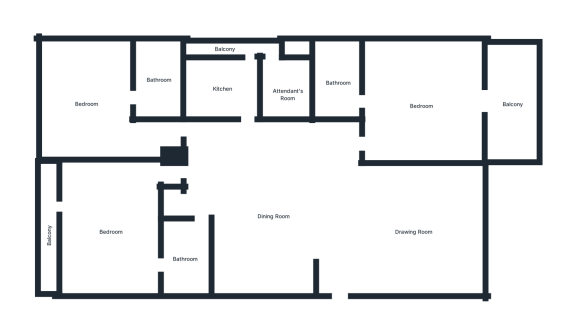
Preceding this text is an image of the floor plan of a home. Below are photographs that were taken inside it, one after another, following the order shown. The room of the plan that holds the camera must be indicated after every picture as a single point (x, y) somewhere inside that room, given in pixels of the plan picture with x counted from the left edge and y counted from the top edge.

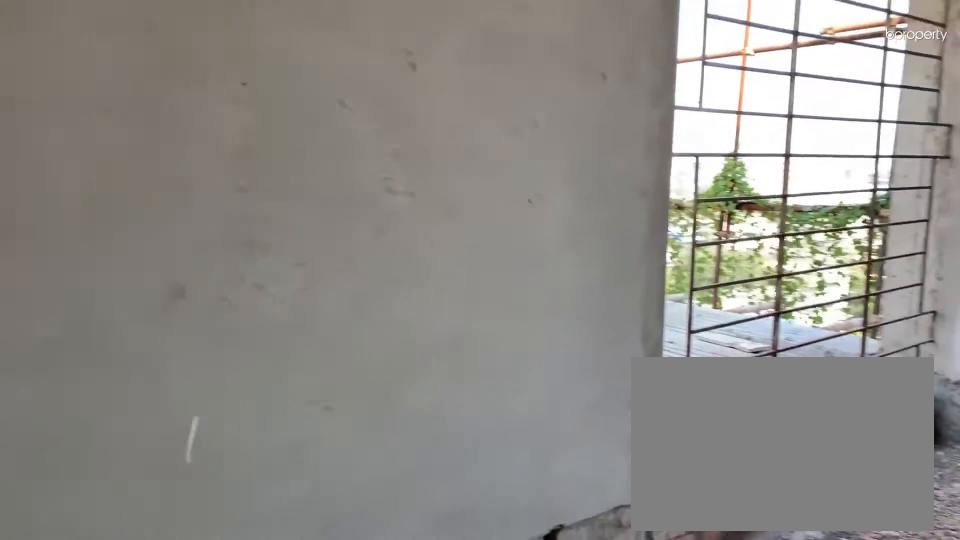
(85, 105)
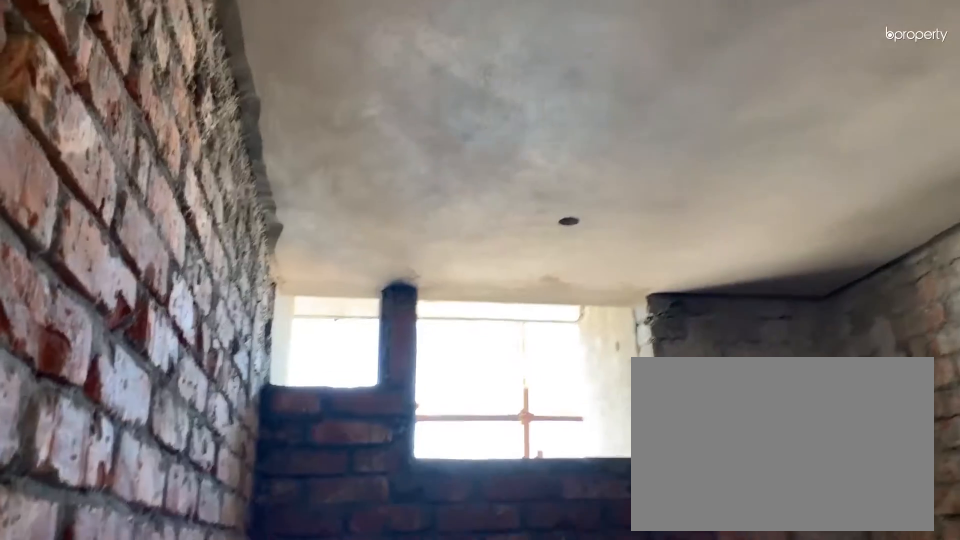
(158, 84)
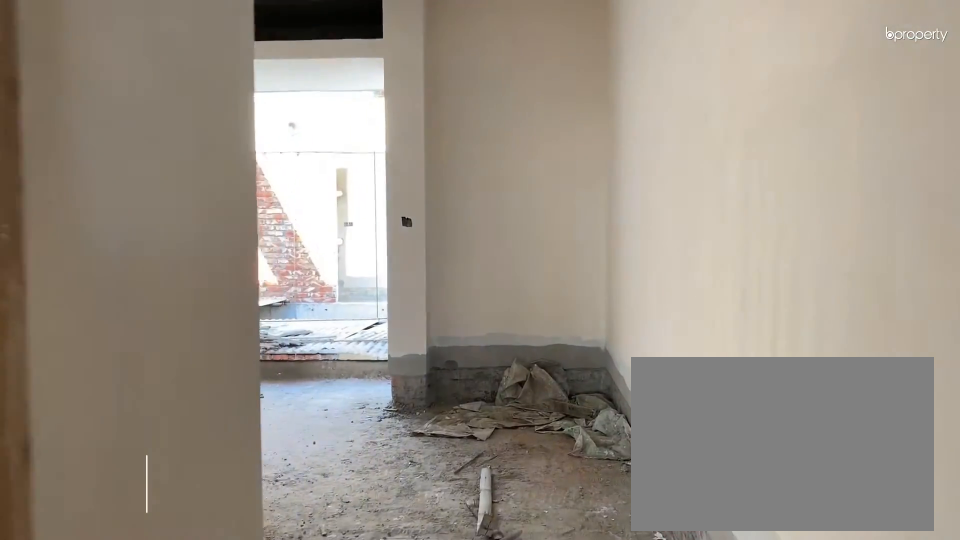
(196, 174)
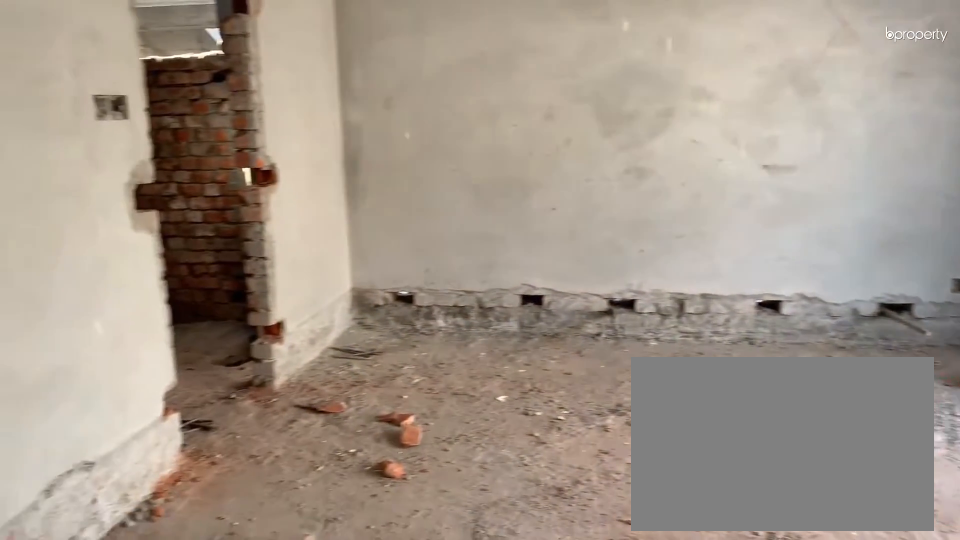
(111, 235)
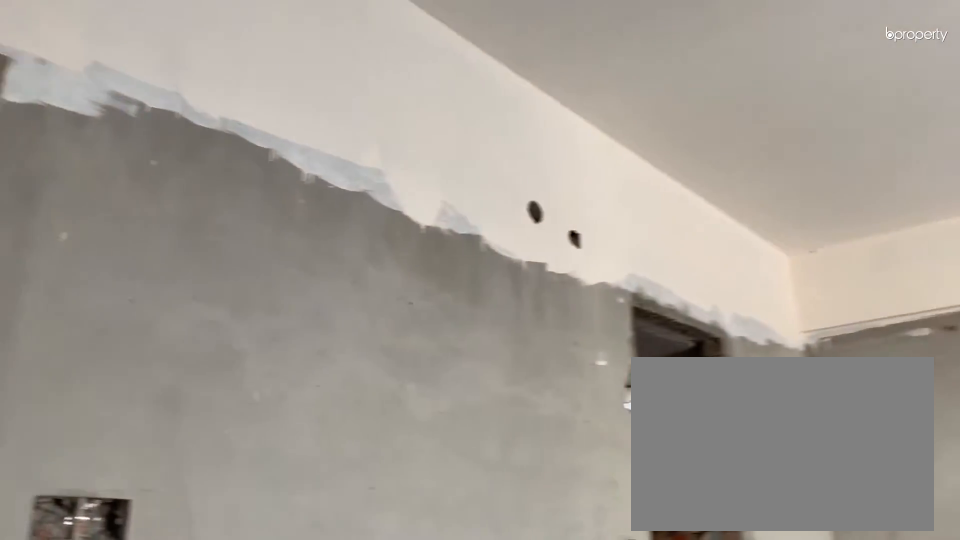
(111, 235)
